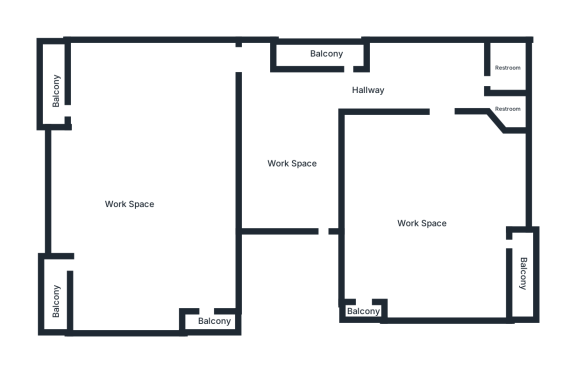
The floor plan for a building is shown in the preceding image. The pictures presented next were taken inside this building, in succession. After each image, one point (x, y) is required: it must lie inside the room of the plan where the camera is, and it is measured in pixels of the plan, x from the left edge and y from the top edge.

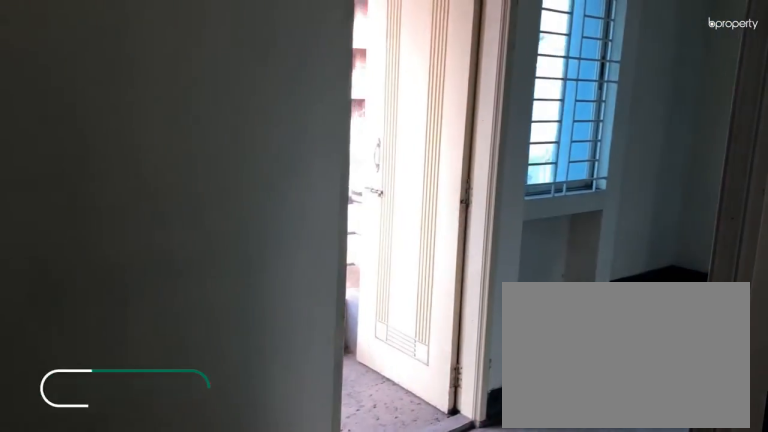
(291, 163)
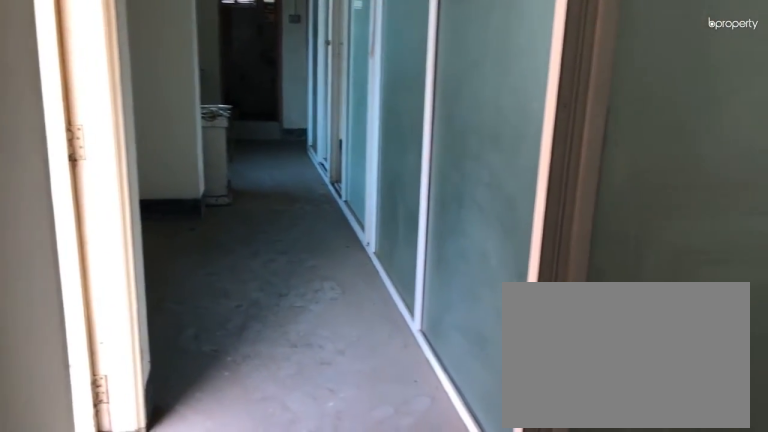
(291, 163)
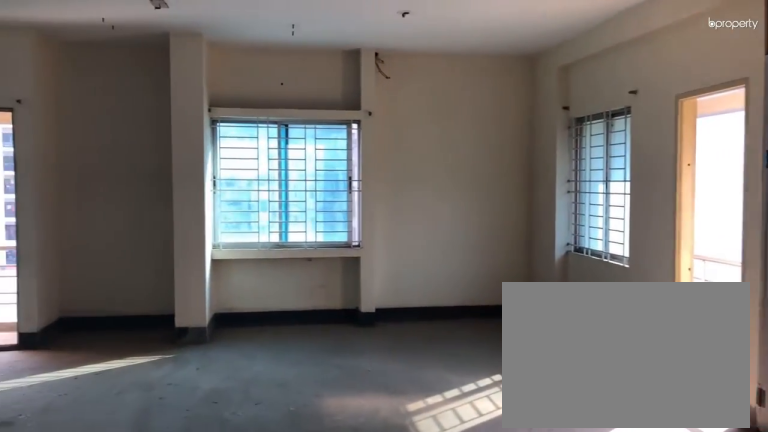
(129, 206)
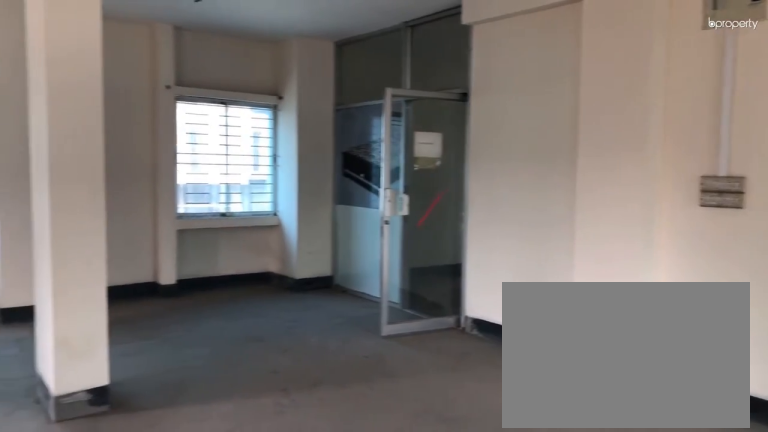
(129, 206)
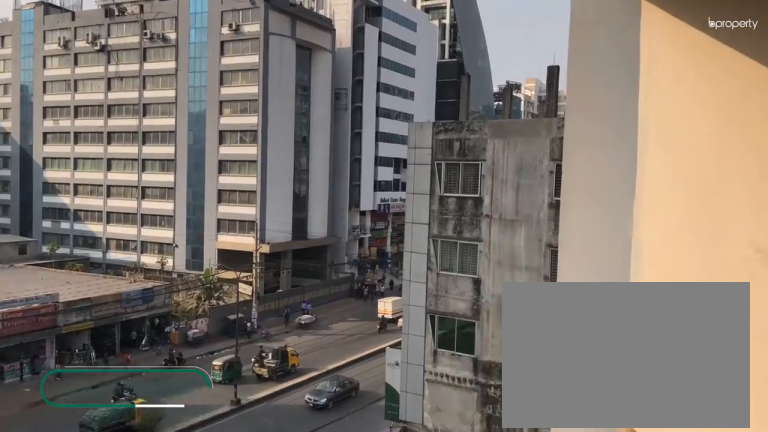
(53, 88)
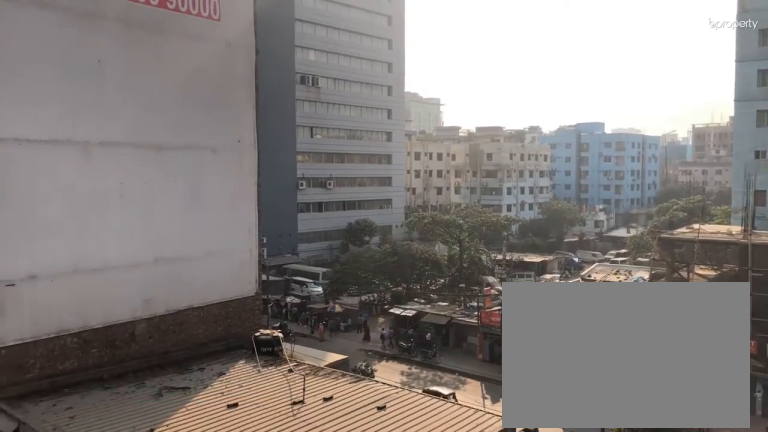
(58, 290)
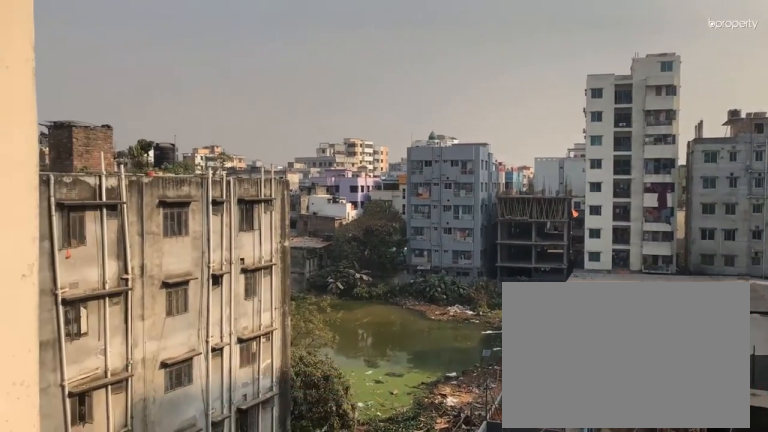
(213, 319)
